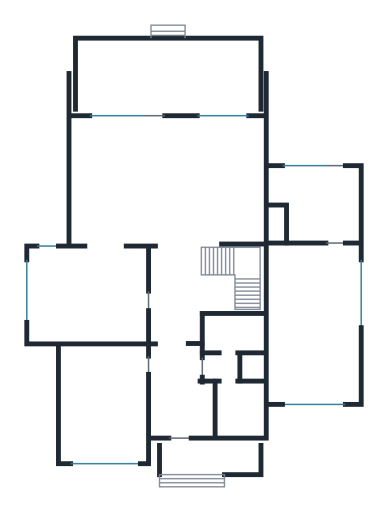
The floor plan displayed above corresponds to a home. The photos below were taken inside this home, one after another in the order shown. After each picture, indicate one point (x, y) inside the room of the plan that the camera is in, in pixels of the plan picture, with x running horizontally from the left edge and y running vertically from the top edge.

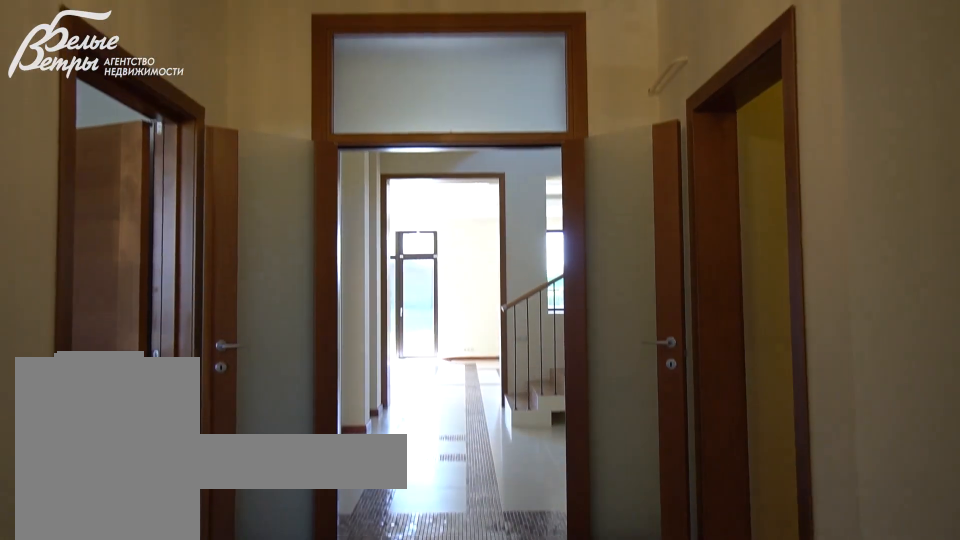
(178, 389)
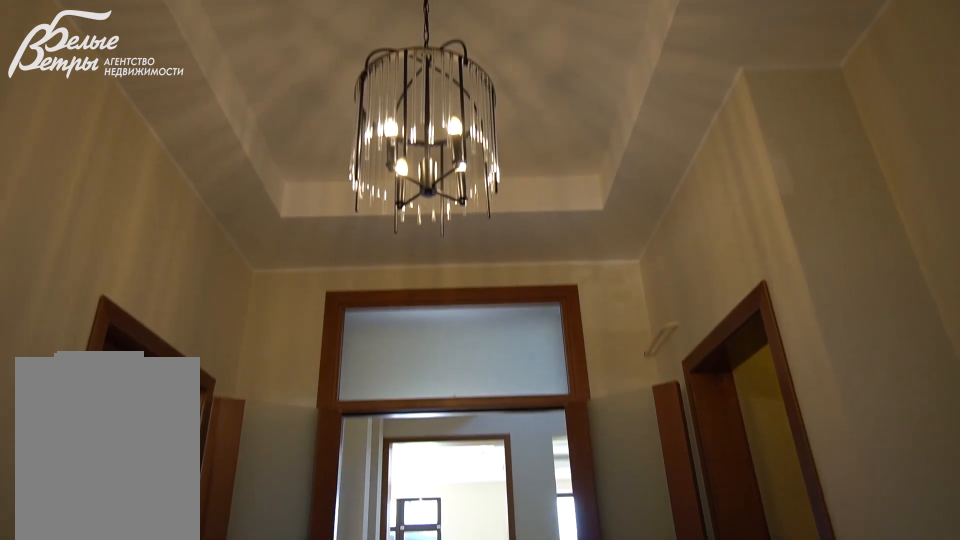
(178, 389)
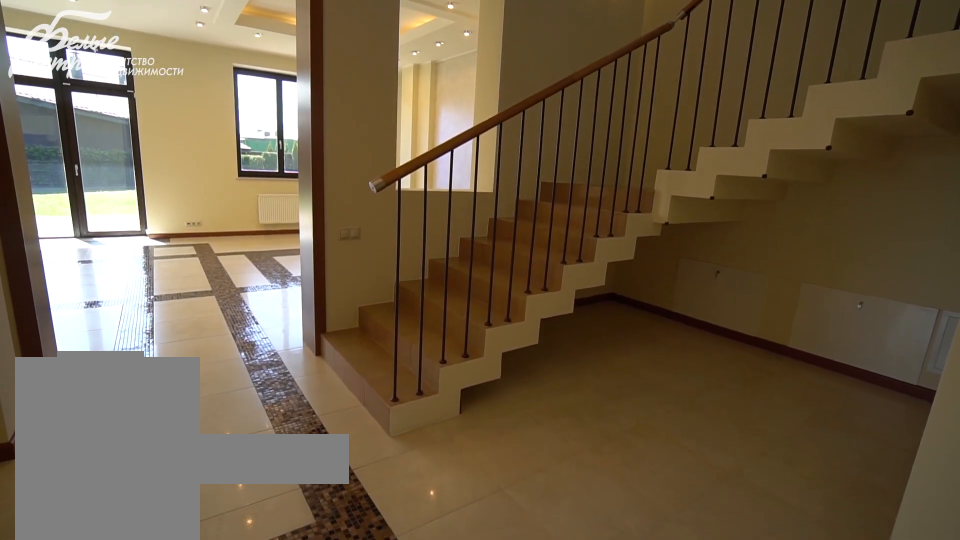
(174, 293)
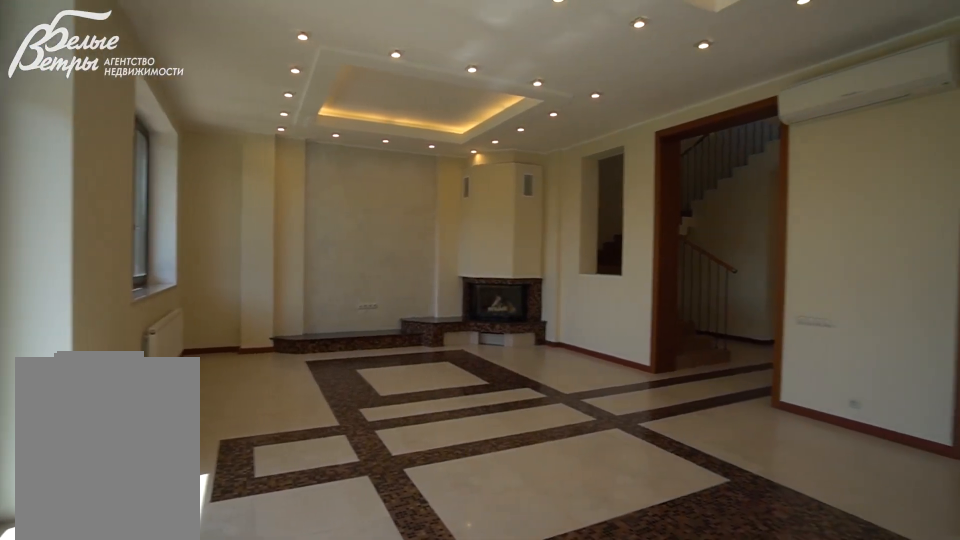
(168, 179)
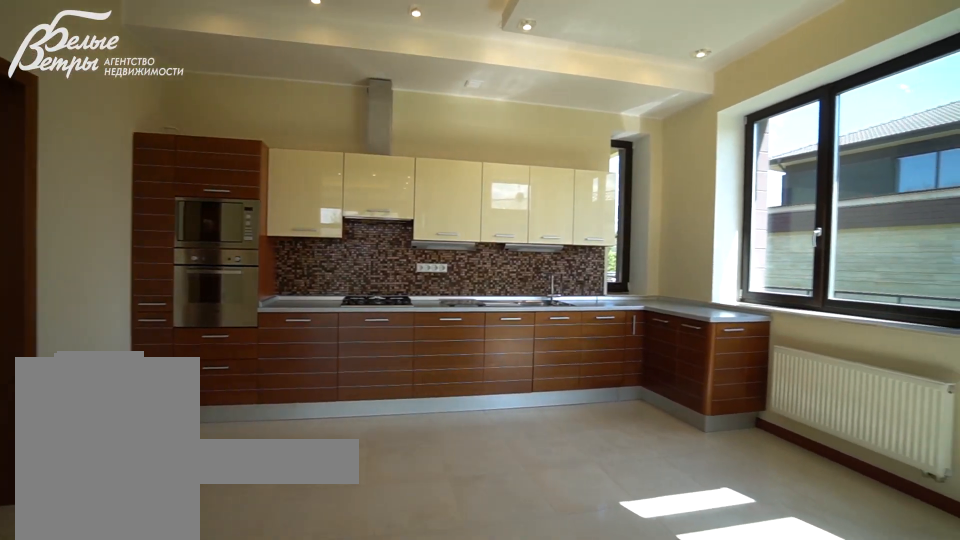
(90, 295)
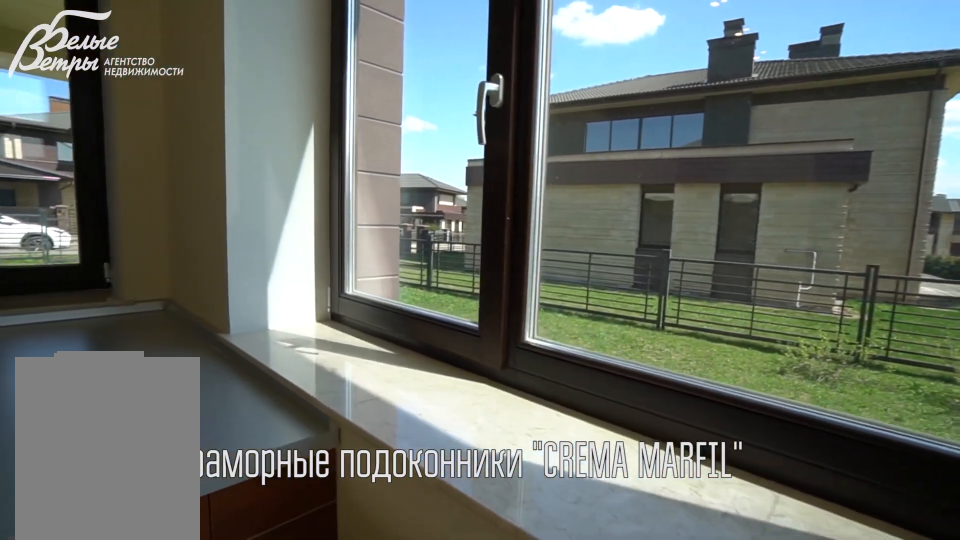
(90, 294)
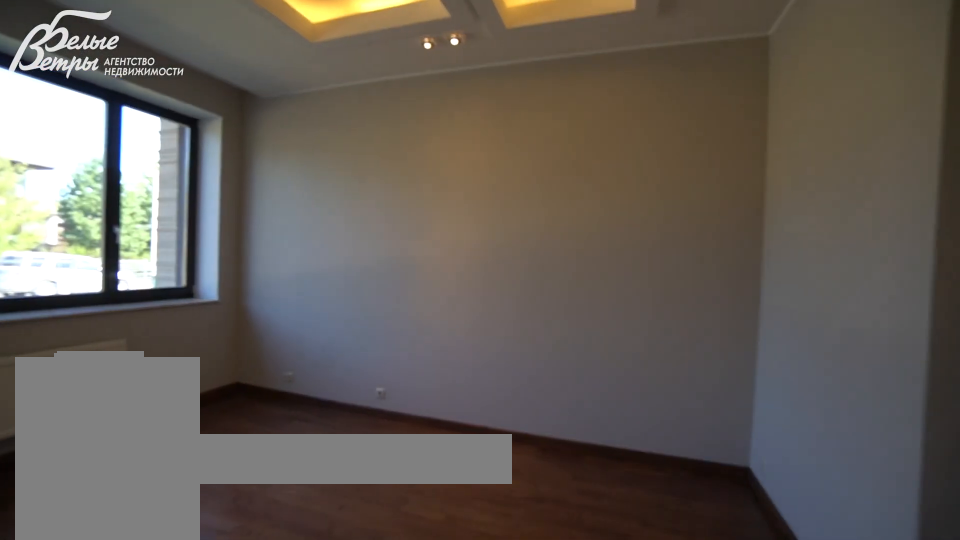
(102, 402)
